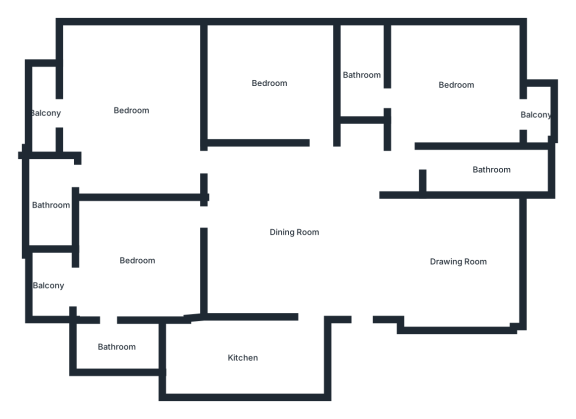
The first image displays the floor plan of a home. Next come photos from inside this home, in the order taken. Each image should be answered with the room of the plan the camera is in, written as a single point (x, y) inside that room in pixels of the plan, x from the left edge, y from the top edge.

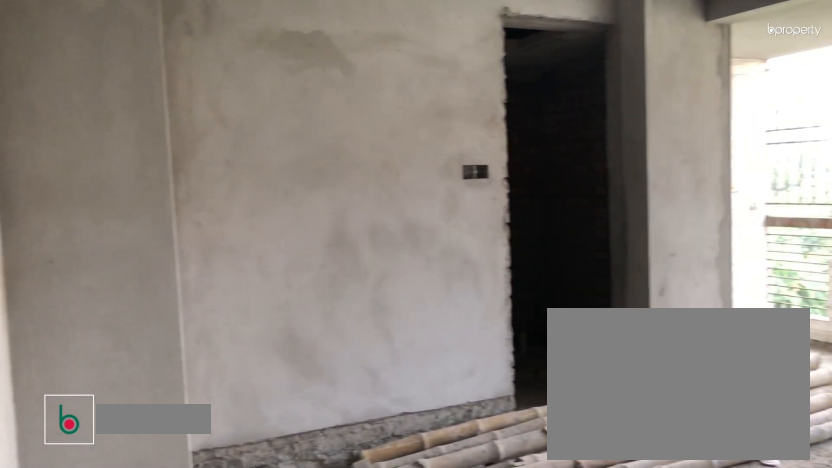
(137, 261)
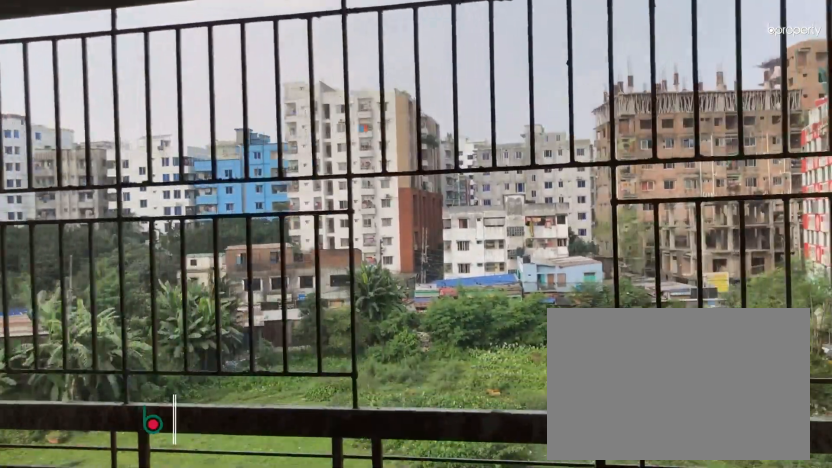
(45, 285)
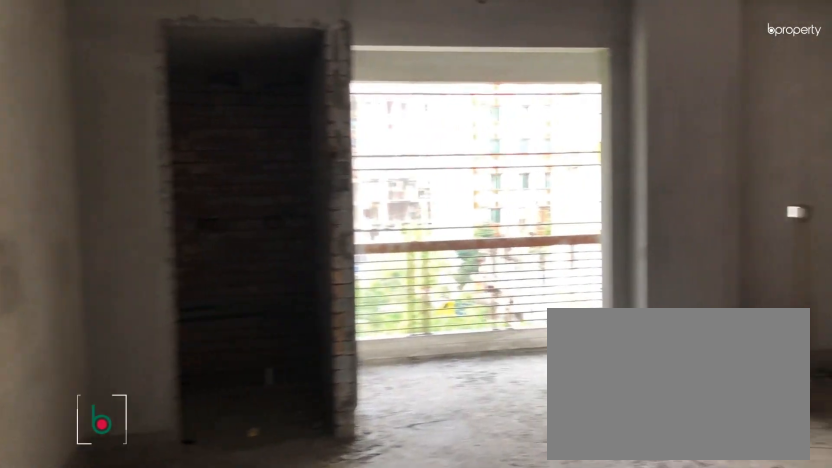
(133, 117)
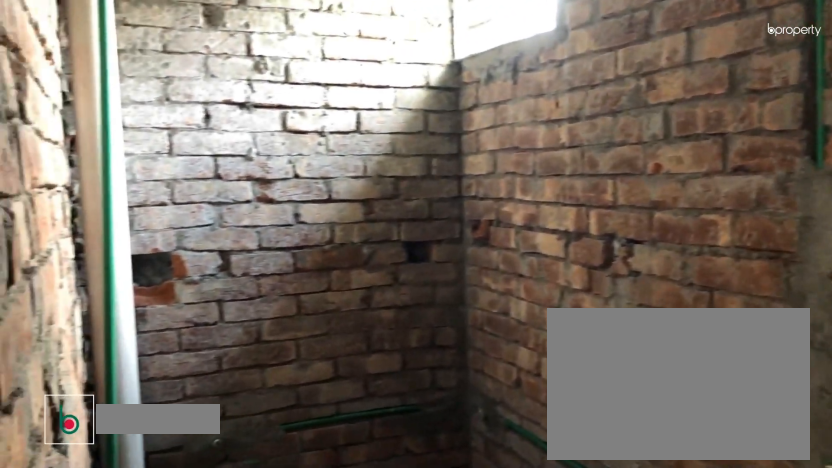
(51, 205)
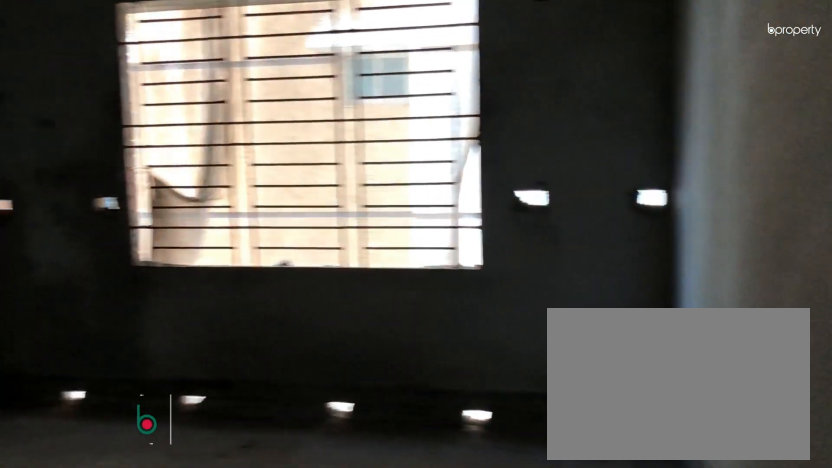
(271, 84)
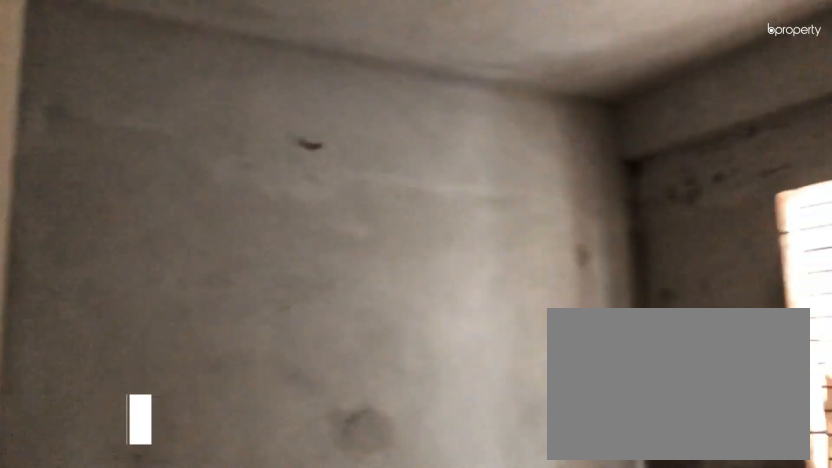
(271, 84)
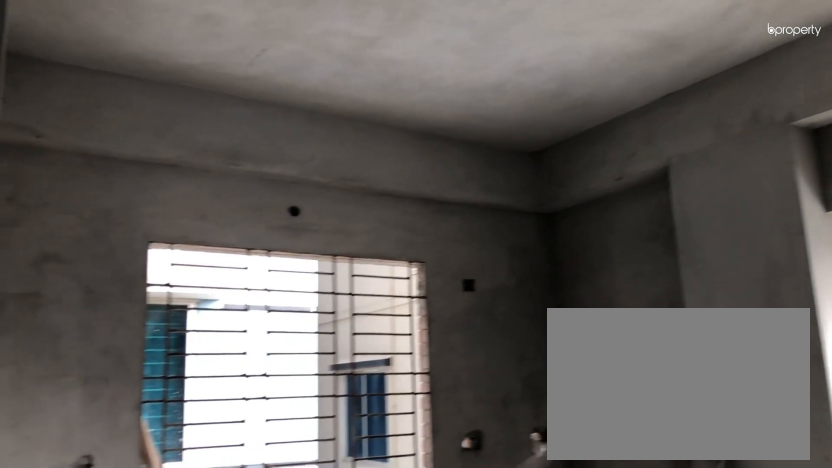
(459, 86)
